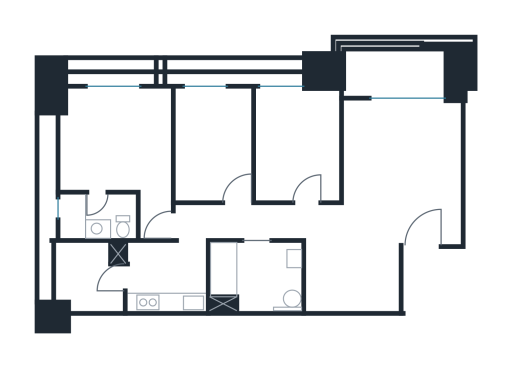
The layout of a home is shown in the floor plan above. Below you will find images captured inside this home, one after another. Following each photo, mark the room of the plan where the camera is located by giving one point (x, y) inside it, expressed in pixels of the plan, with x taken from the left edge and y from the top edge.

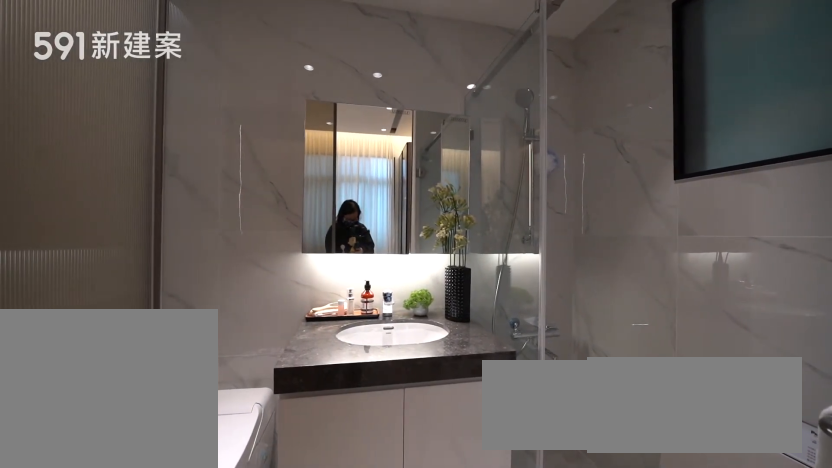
(98, 217)
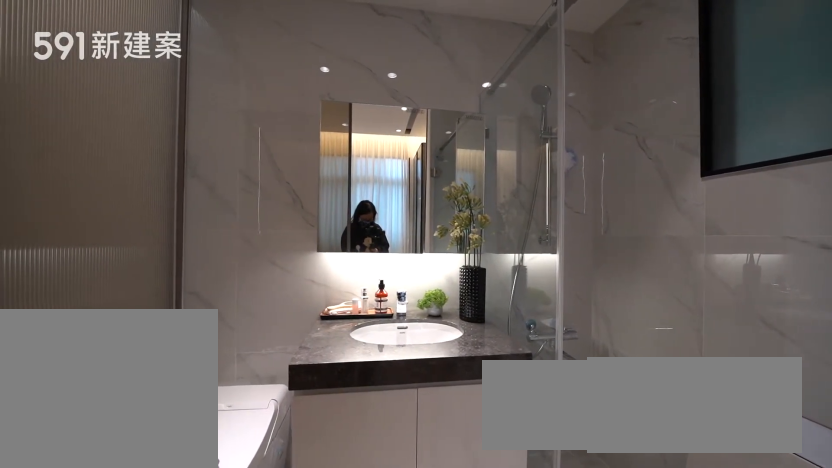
(98, 217)
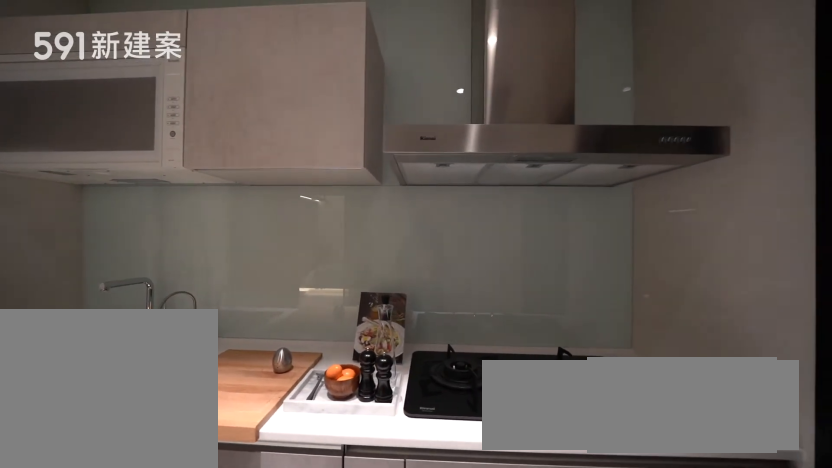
(164, 279)
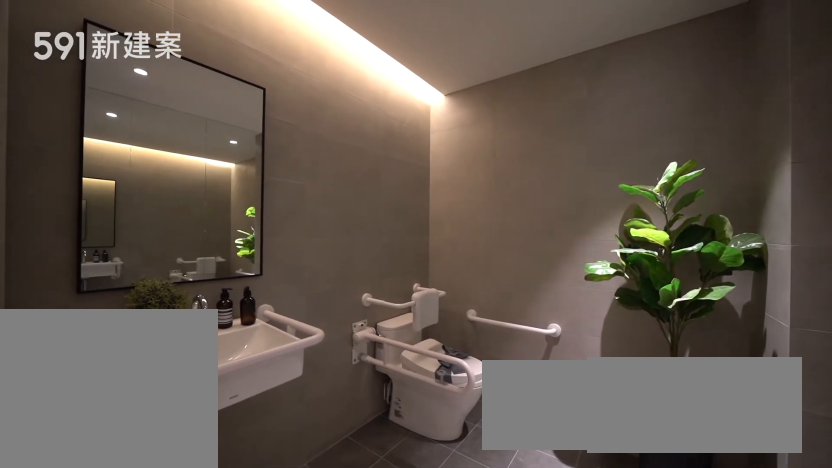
(255, 278)
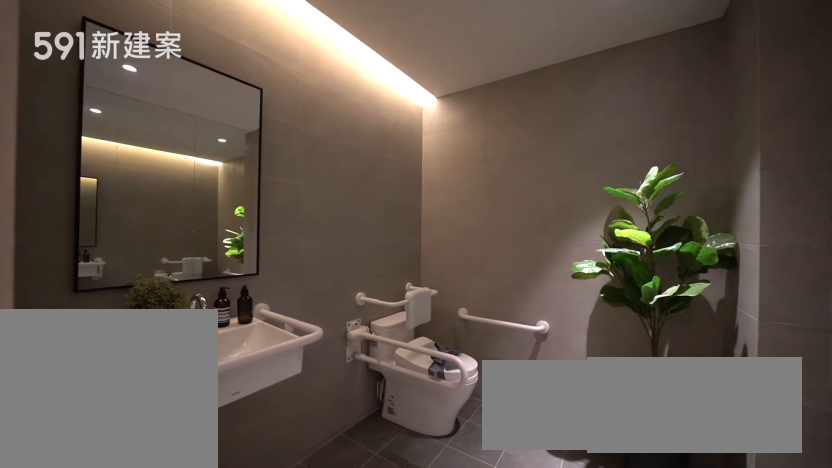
(255, 278)
